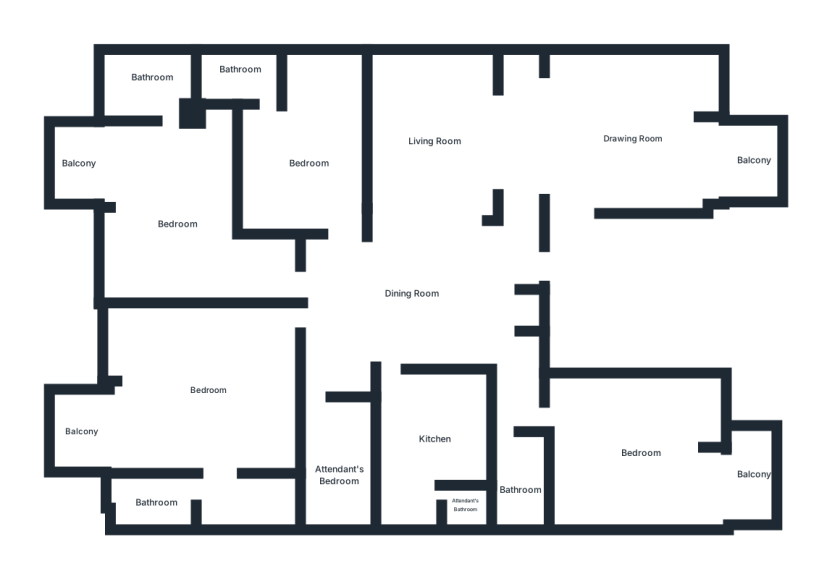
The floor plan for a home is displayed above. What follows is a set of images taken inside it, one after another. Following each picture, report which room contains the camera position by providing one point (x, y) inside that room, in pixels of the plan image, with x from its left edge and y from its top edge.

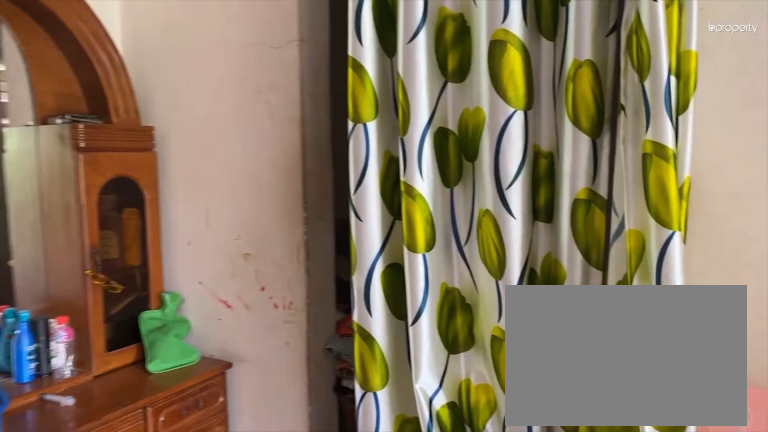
(209, 387)
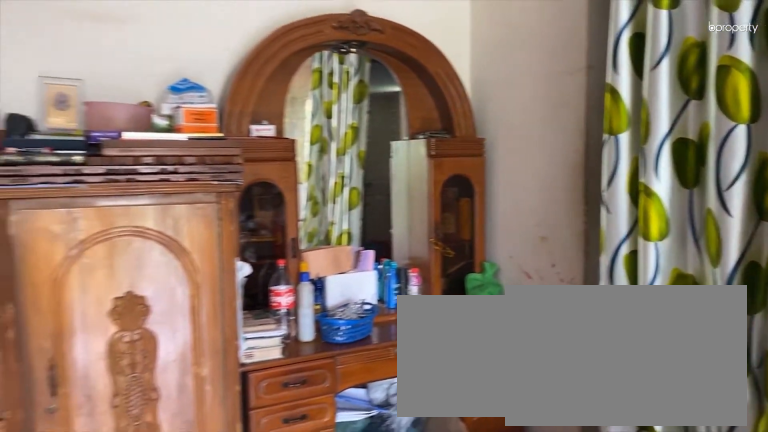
(209, 387)
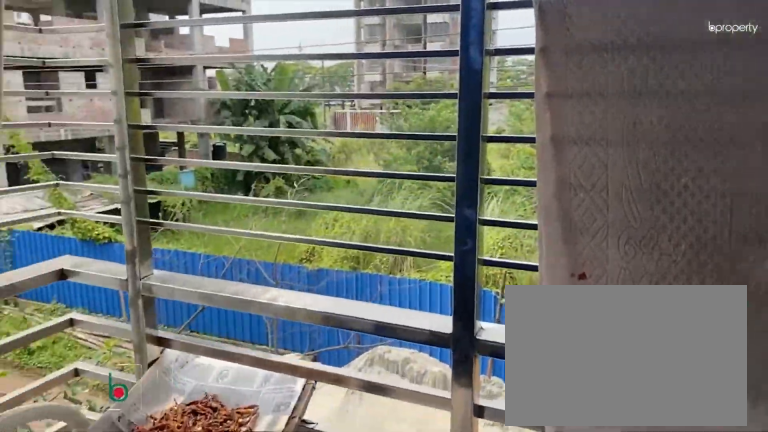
(82, 430)
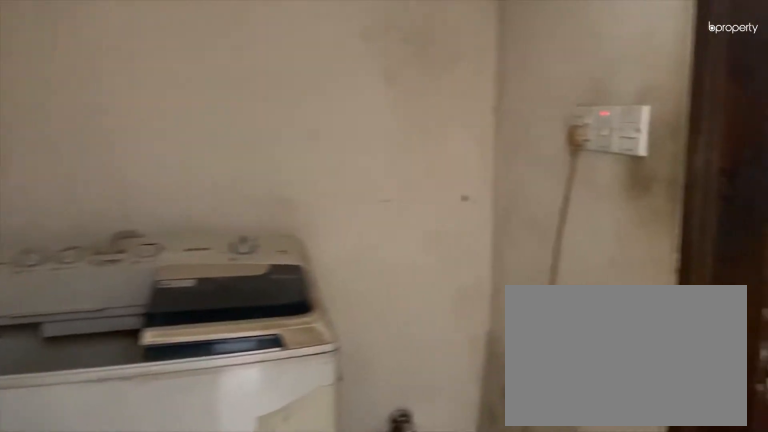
(210, 463)
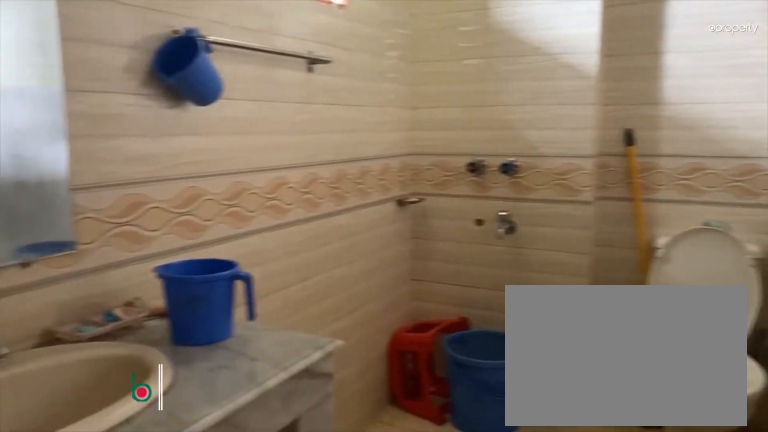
(157, 502)
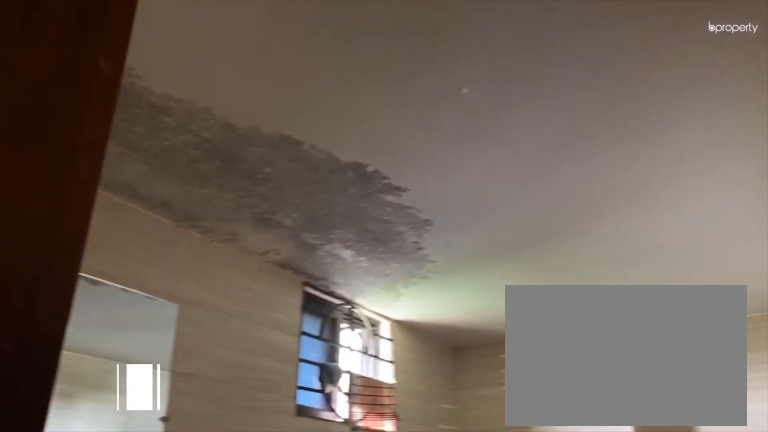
(157, 502)
